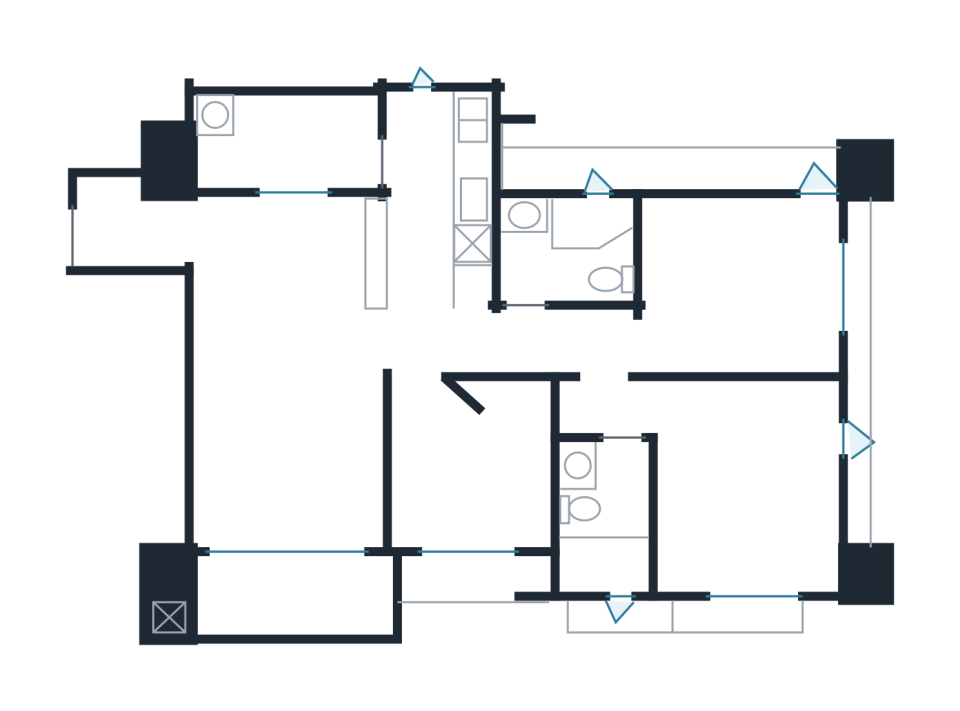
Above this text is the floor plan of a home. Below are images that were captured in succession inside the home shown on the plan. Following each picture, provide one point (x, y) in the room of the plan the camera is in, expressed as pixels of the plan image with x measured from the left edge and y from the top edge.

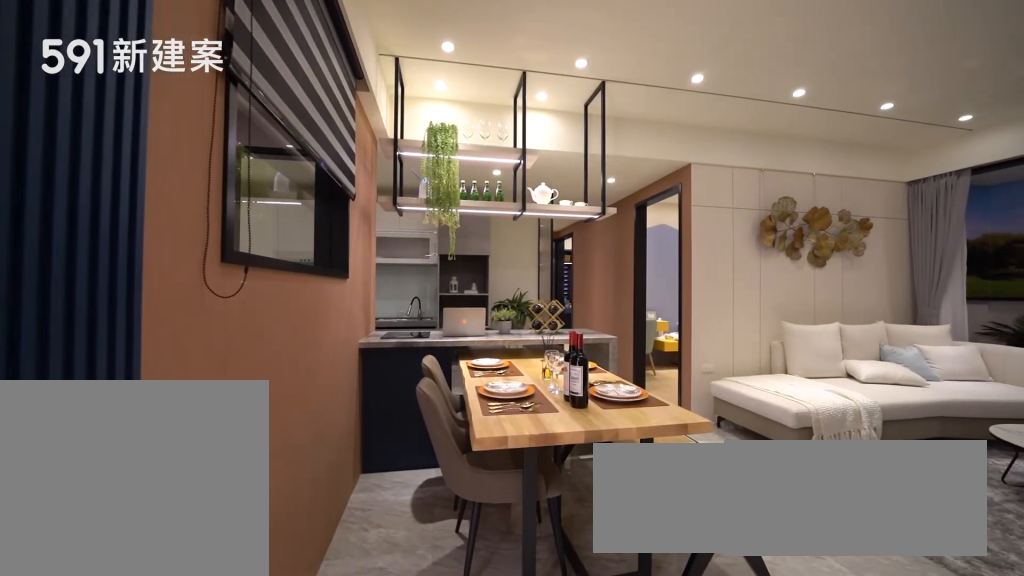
(296, 259)
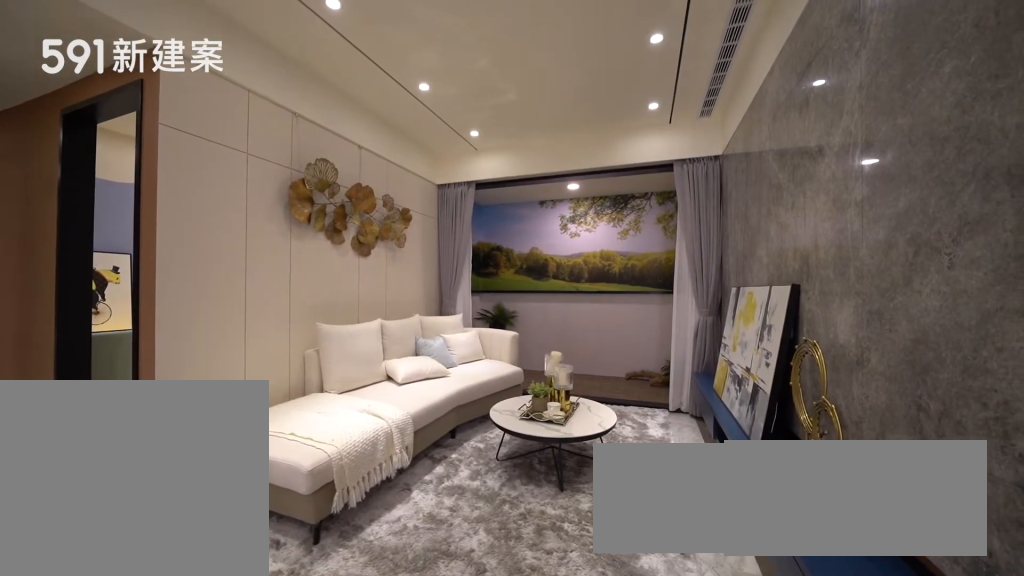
(291, 445)
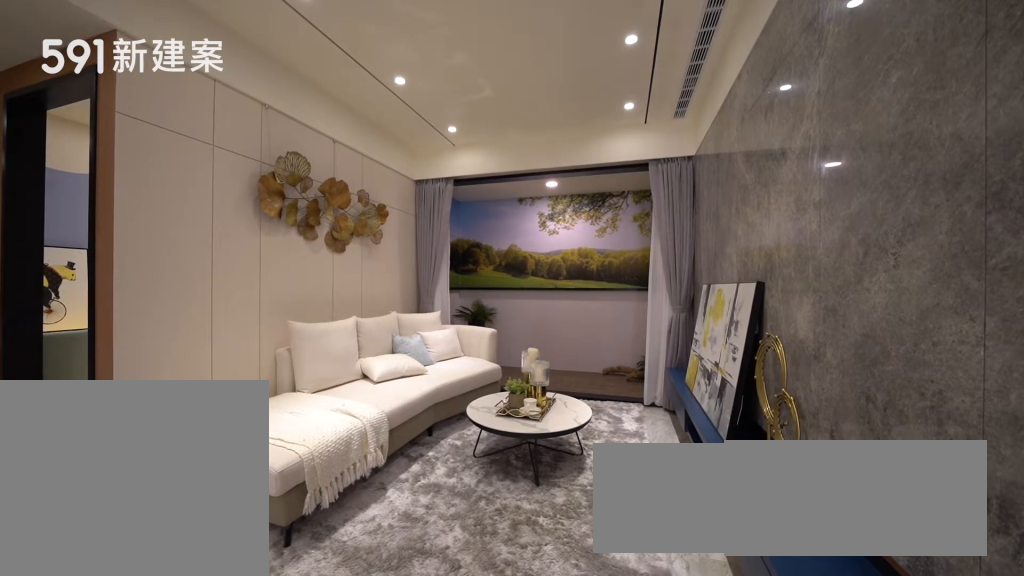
(291, 445)
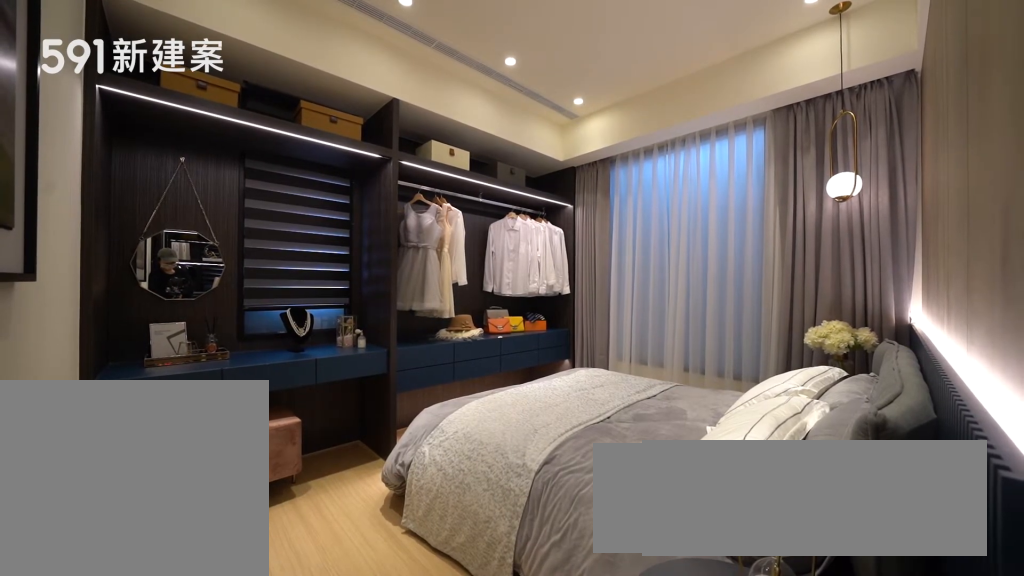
(730, 478)
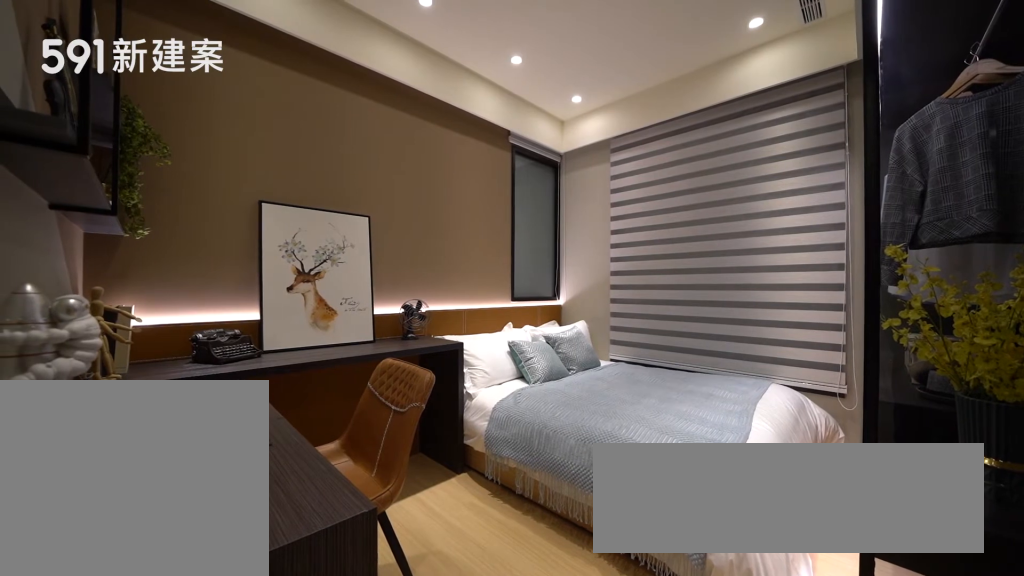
(746, 281)
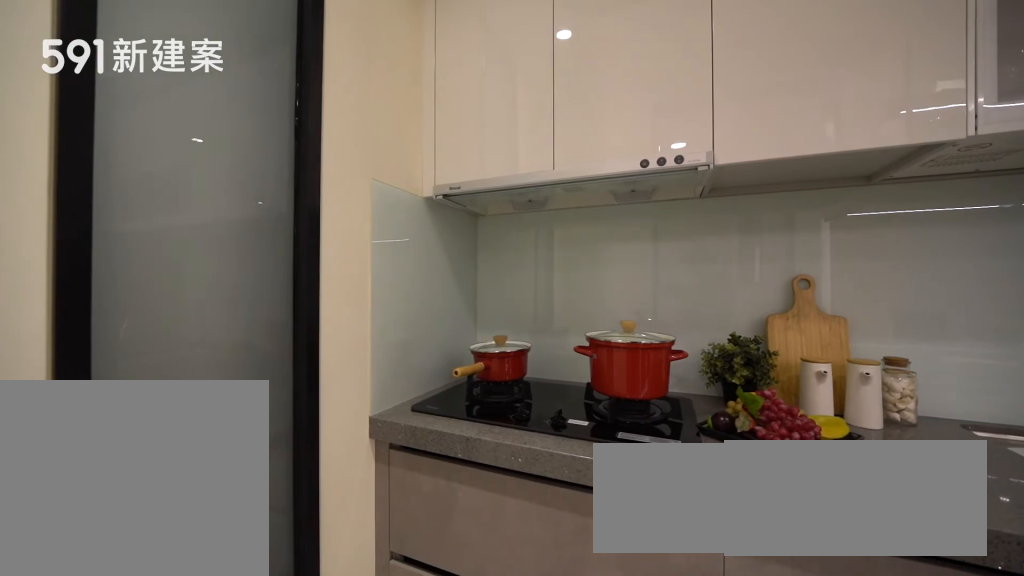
(440, 192)
